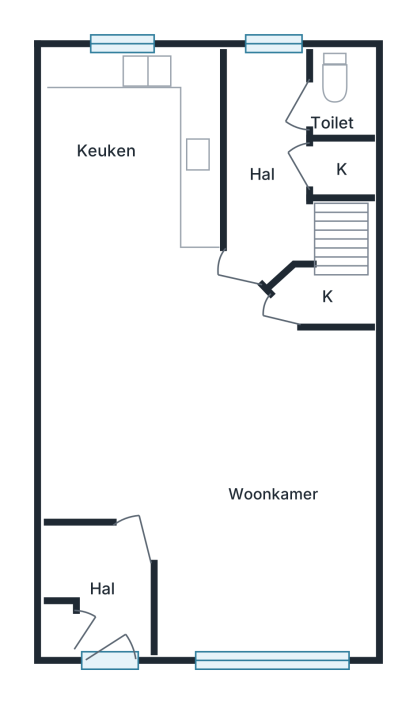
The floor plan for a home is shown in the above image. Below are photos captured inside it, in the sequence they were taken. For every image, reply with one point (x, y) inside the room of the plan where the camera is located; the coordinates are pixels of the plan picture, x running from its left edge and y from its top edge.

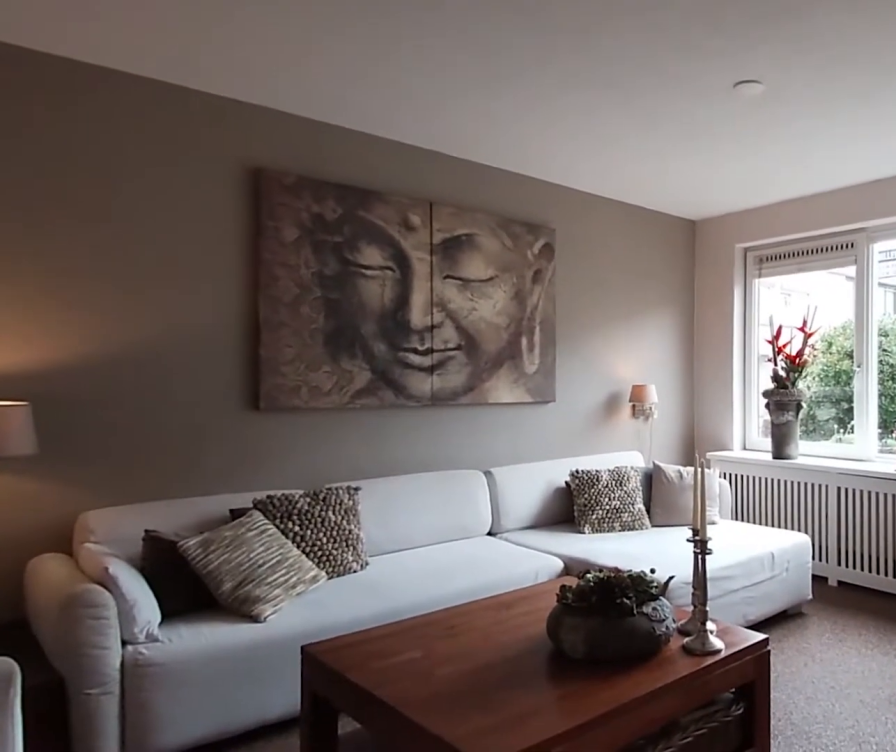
(215, 446)
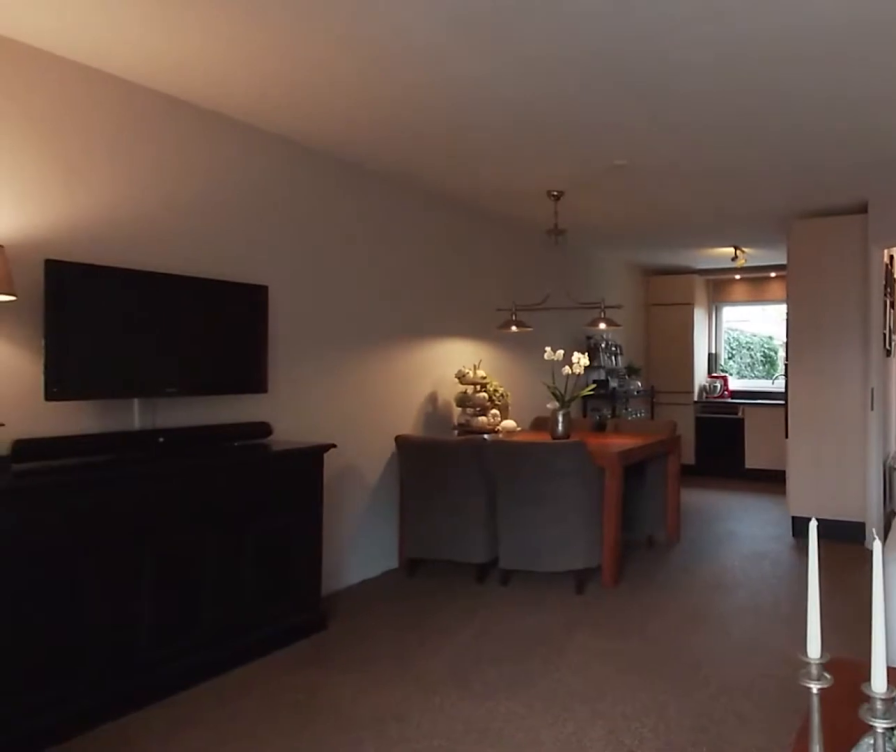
(215, 446)
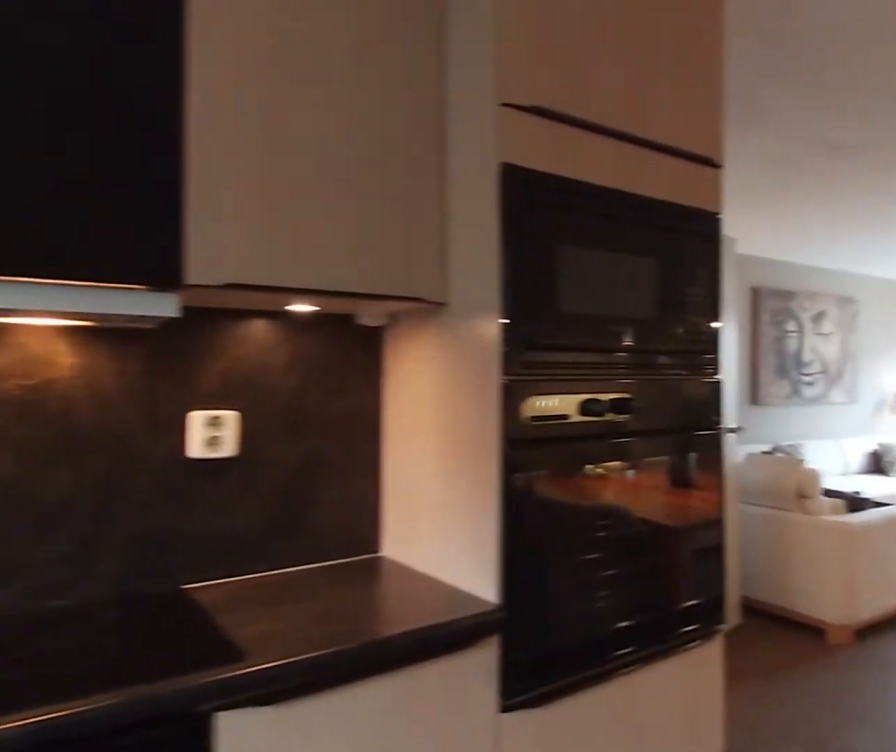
(131, 149)
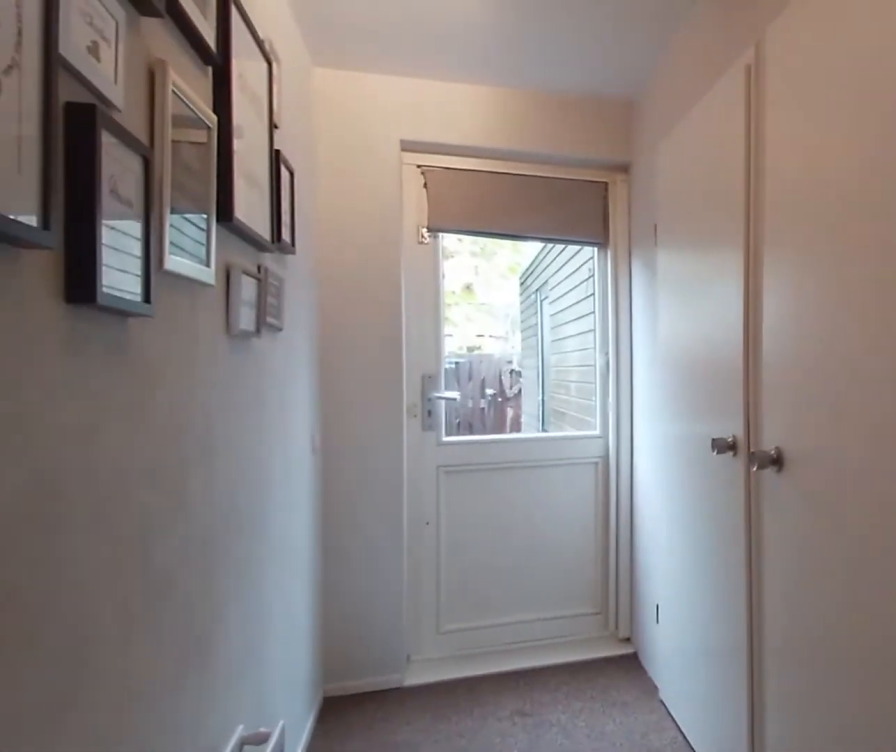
(269, 161)
